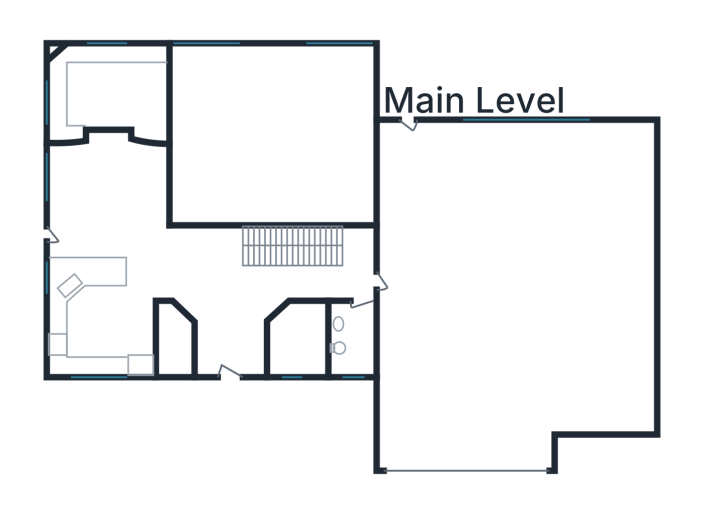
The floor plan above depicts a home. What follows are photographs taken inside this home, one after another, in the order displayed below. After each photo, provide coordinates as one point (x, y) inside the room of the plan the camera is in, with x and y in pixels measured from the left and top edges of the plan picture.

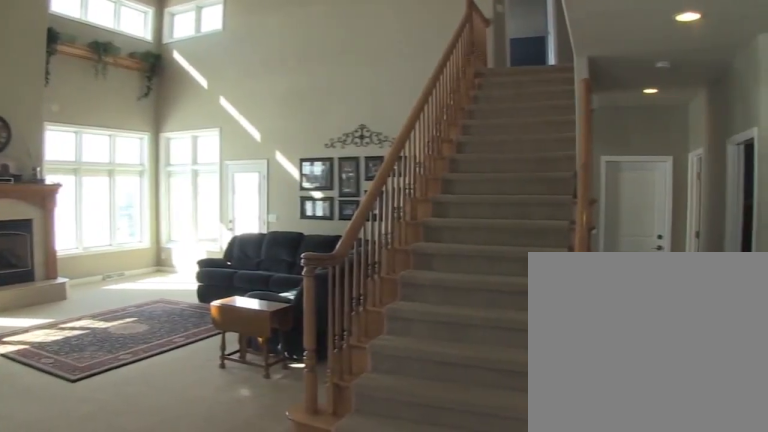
(273, 137)
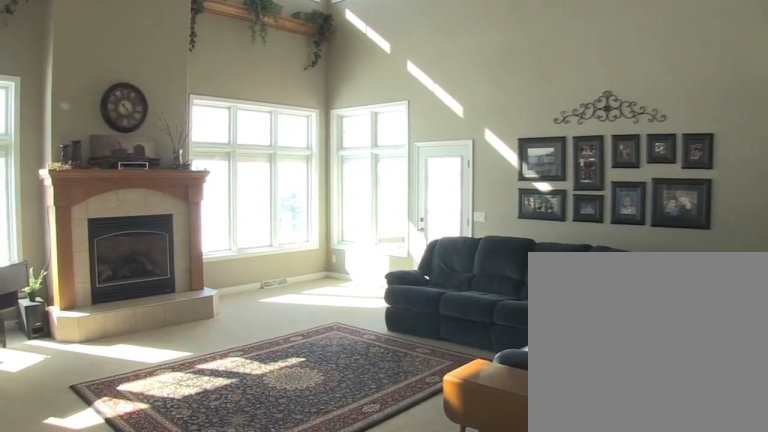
(273, 137)
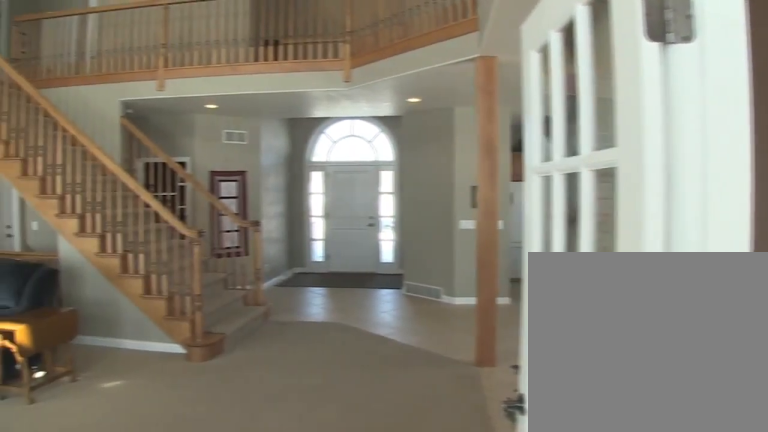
(273, 138)
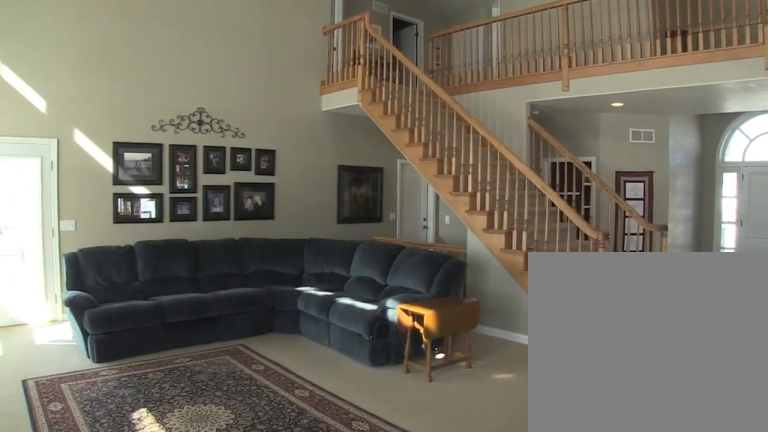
(273, 138)
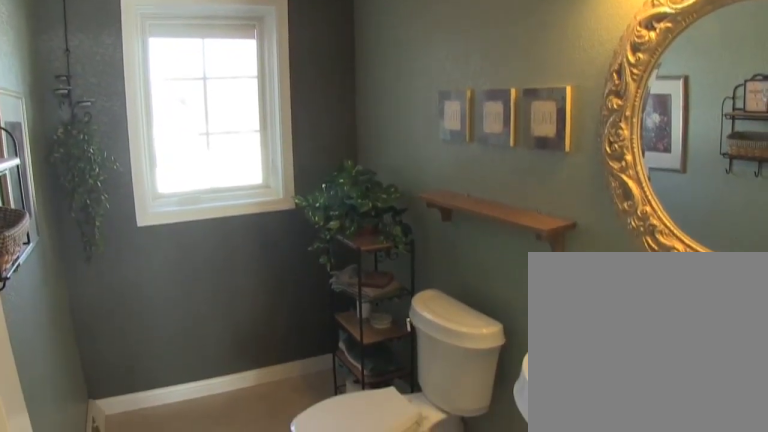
(353, 339)
